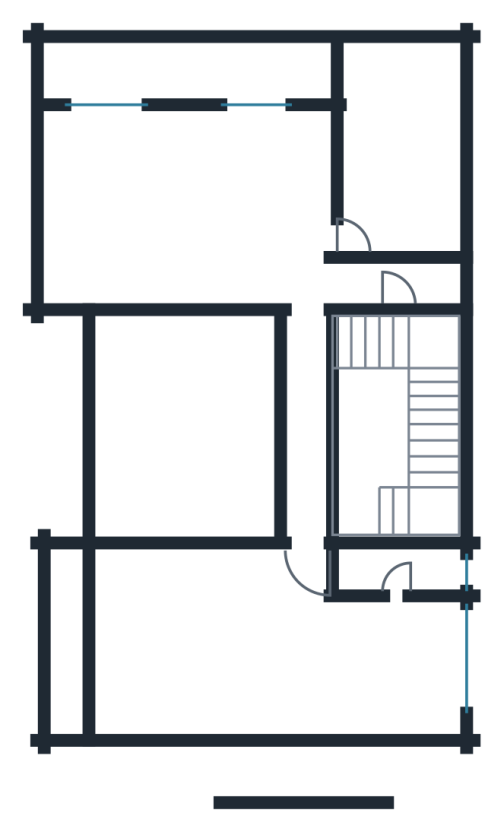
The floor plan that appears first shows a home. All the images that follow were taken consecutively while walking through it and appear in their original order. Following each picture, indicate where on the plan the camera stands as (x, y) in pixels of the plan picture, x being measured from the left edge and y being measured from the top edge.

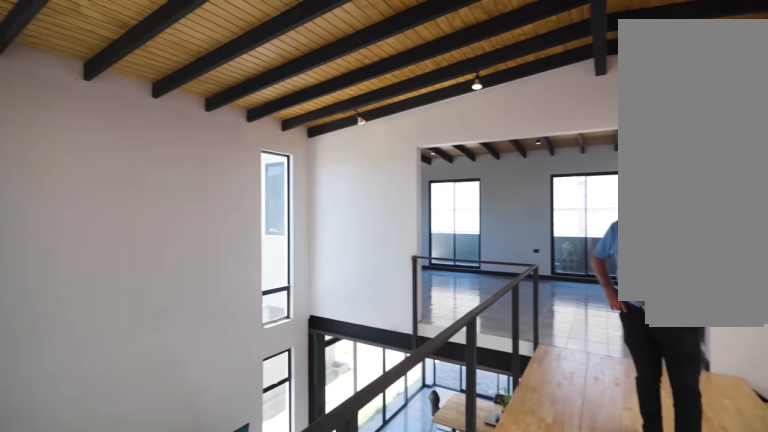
(303, 421)
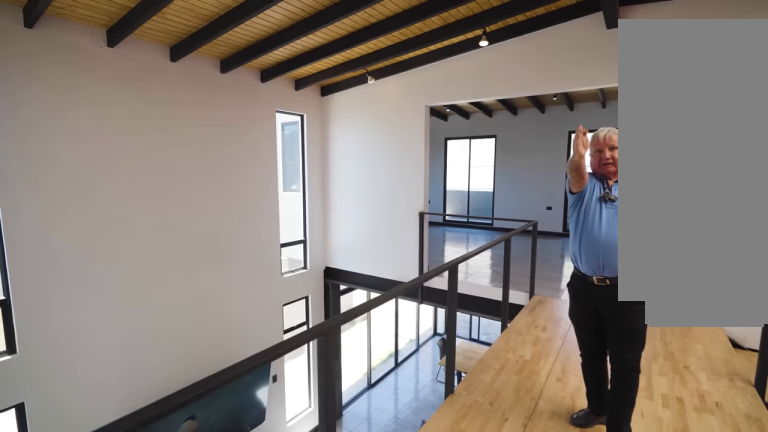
(301, 484)
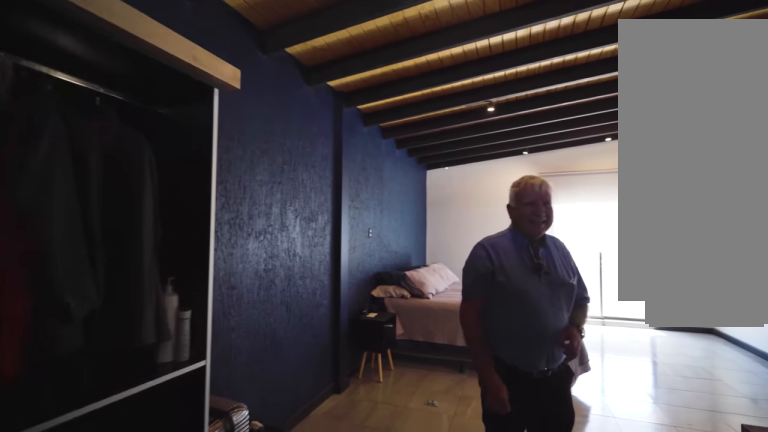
(398, 634)
